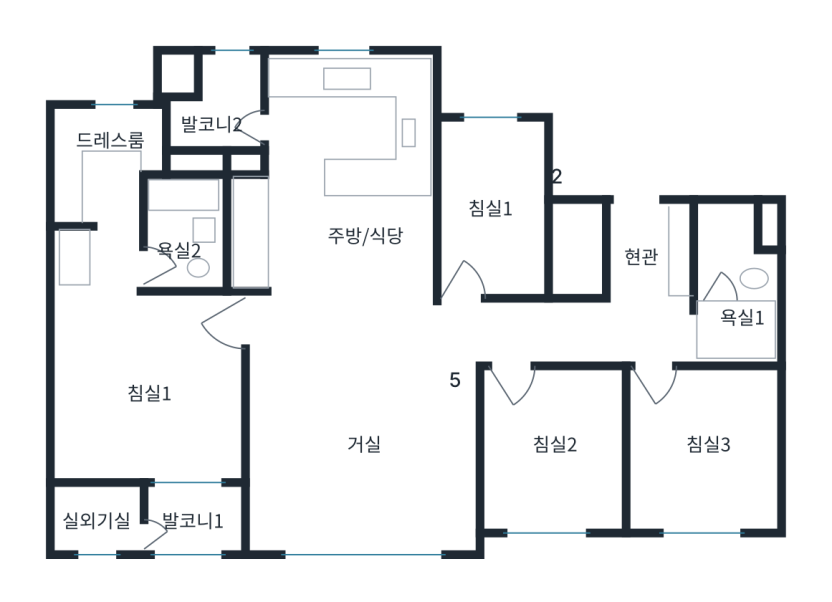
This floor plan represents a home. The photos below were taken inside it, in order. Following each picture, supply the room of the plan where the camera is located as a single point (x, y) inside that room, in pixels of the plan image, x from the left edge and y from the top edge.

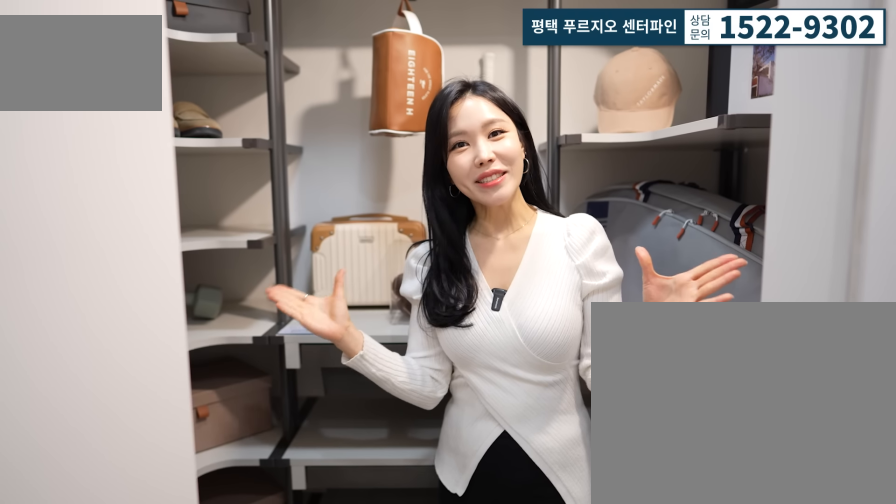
(629, 247)
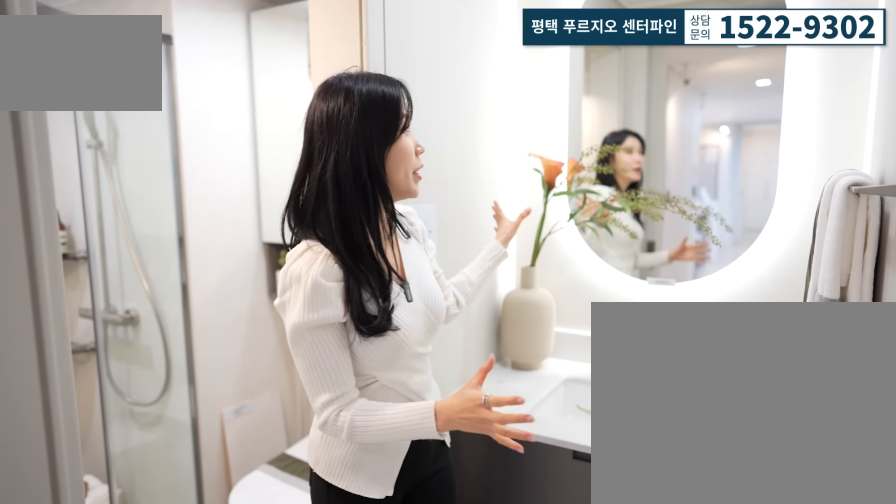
(723, 309)
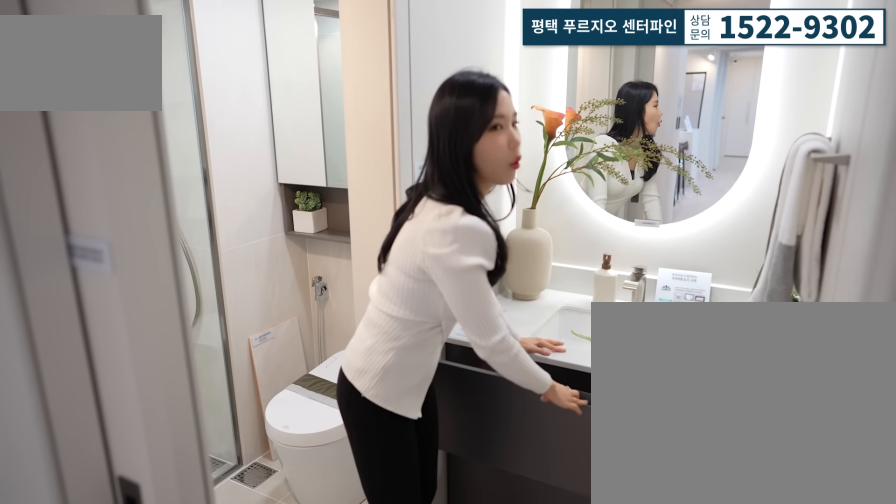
(723, 310)
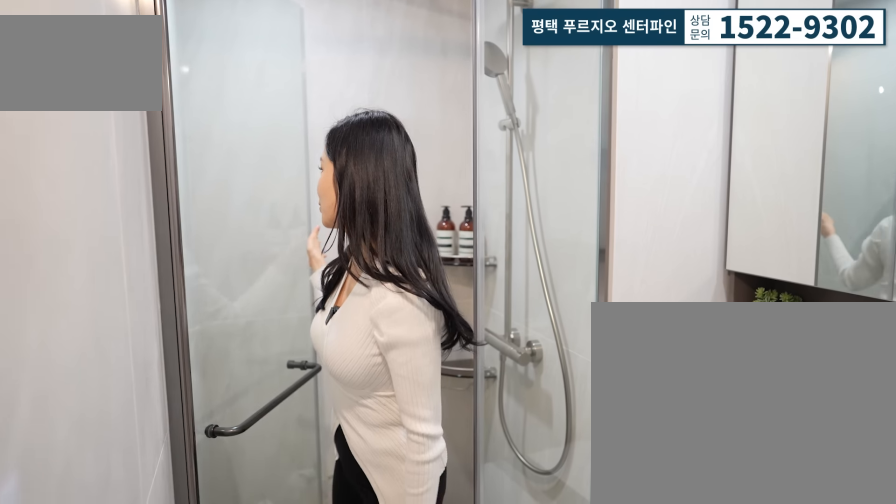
(752, 330)
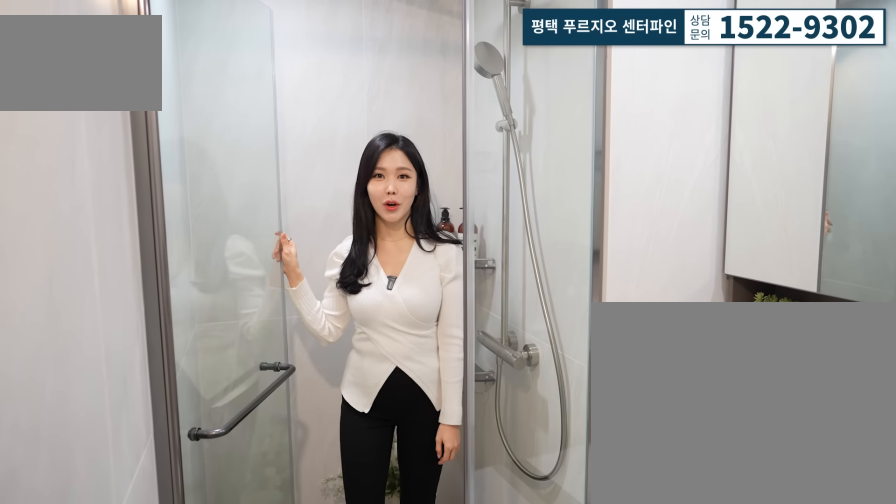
(724, 311)
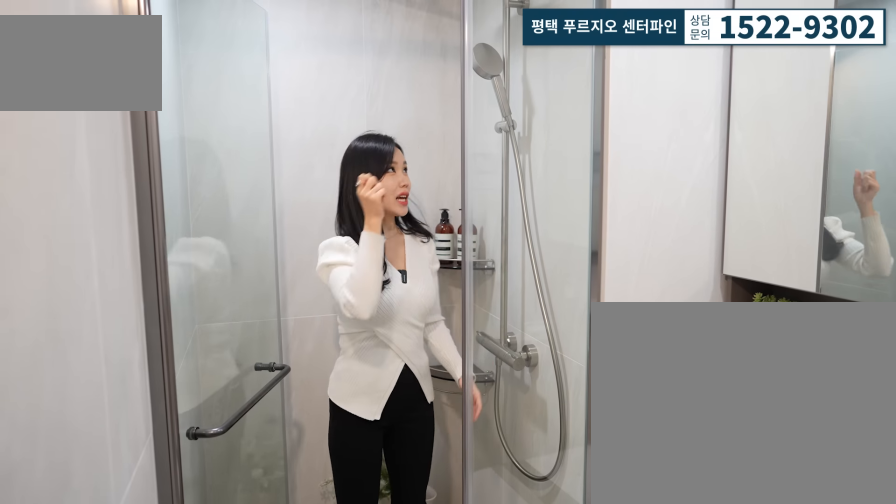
(752, 331)
